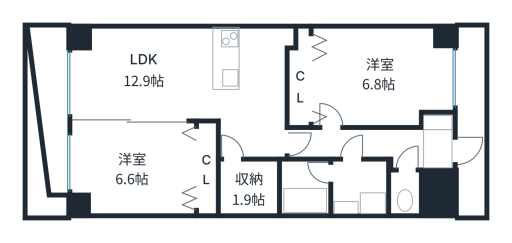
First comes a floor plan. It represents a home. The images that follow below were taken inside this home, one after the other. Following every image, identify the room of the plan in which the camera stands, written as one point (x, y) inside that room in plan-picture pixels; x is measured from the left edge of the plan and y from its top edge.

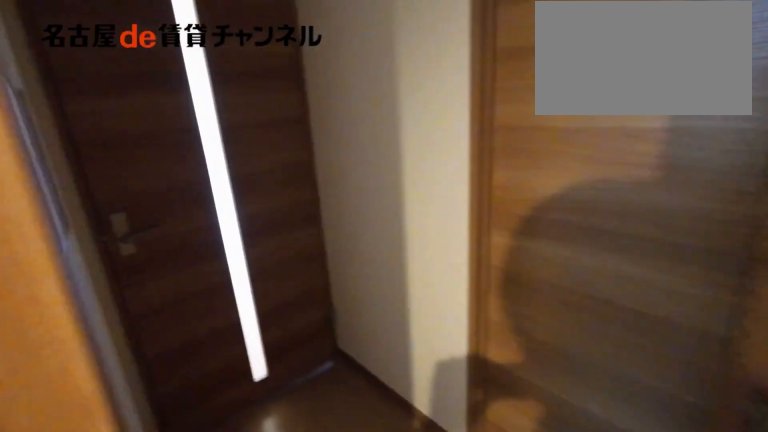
(359, 144)
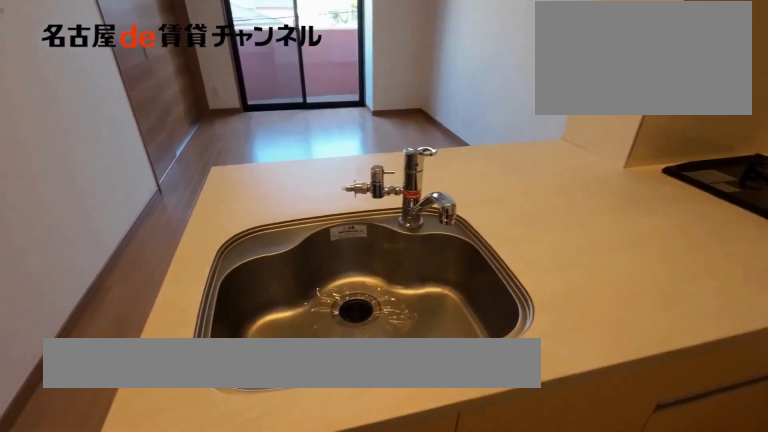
(254, 58)
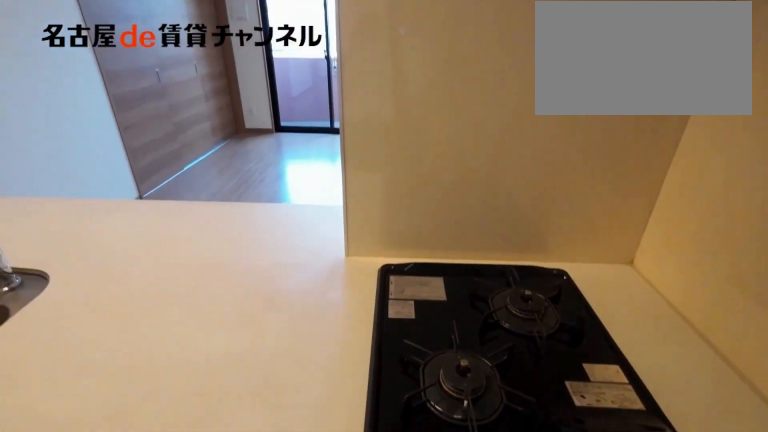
(254, 58)
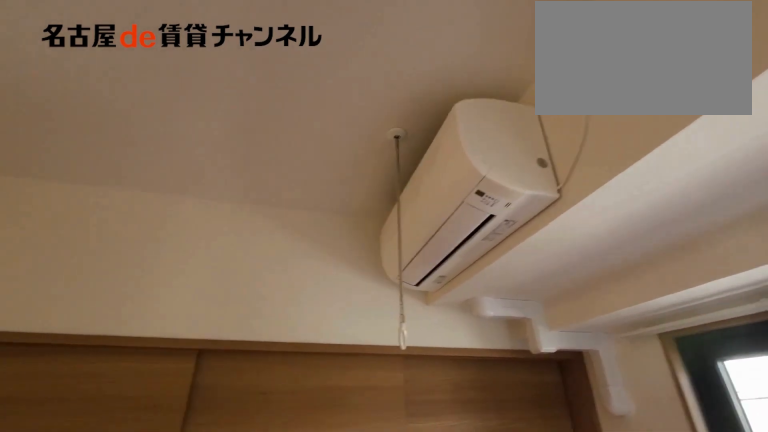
(188, 80)
